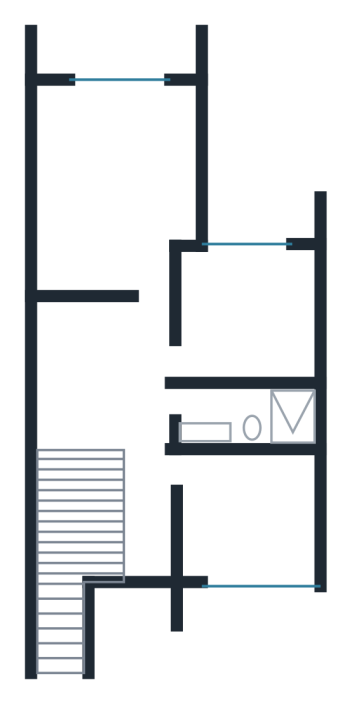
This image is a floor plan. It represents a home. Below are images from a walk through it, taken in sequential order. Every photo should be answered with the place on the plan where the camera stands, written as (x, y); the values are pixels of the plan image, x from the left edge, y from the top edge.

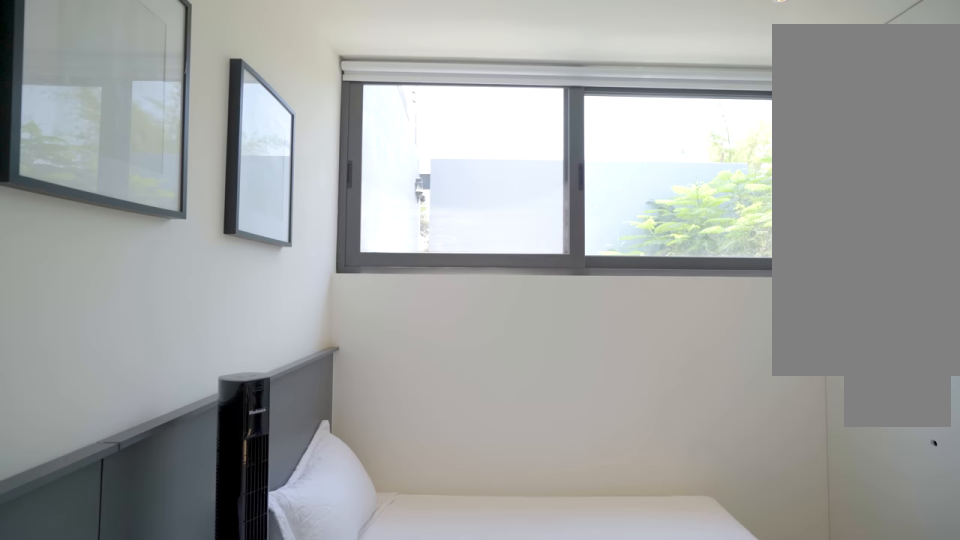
(211, 533)
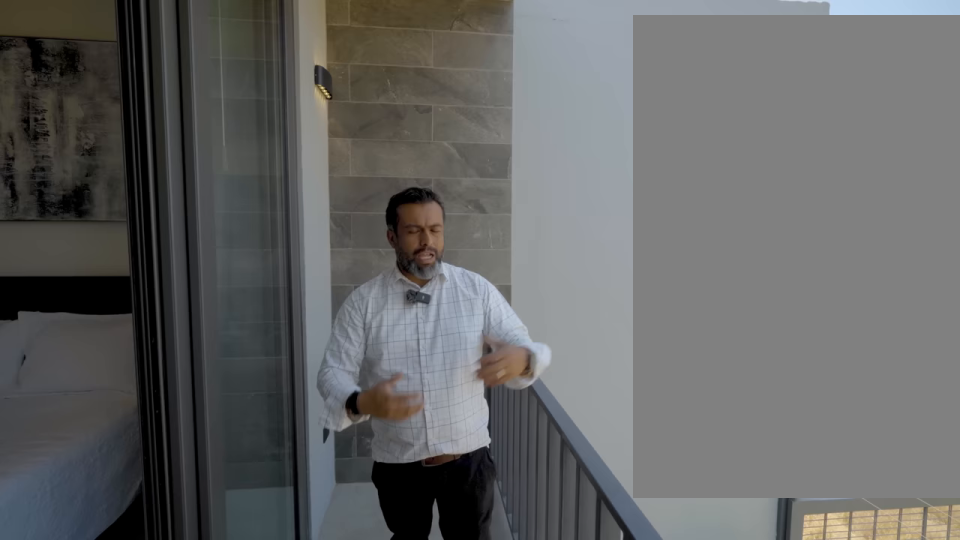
(132, 60)
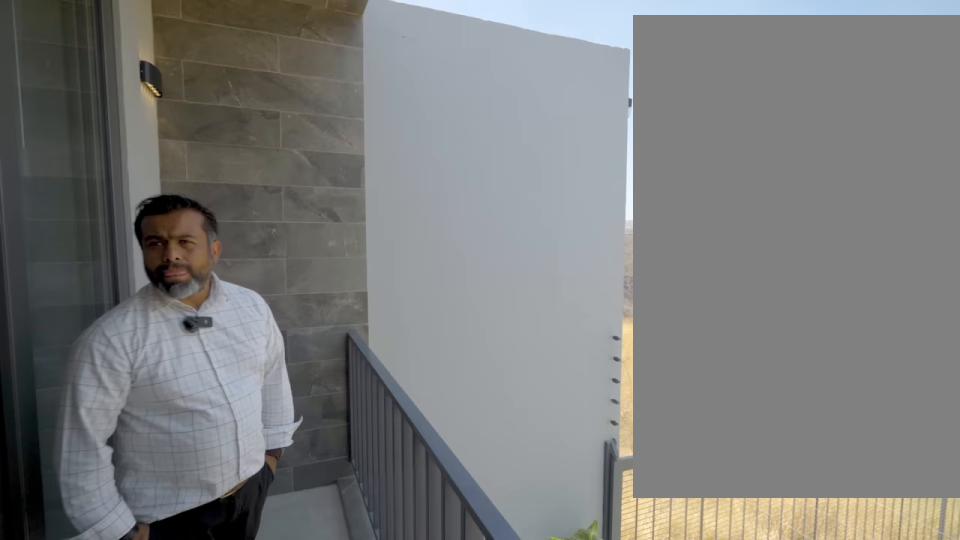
(133, 59)
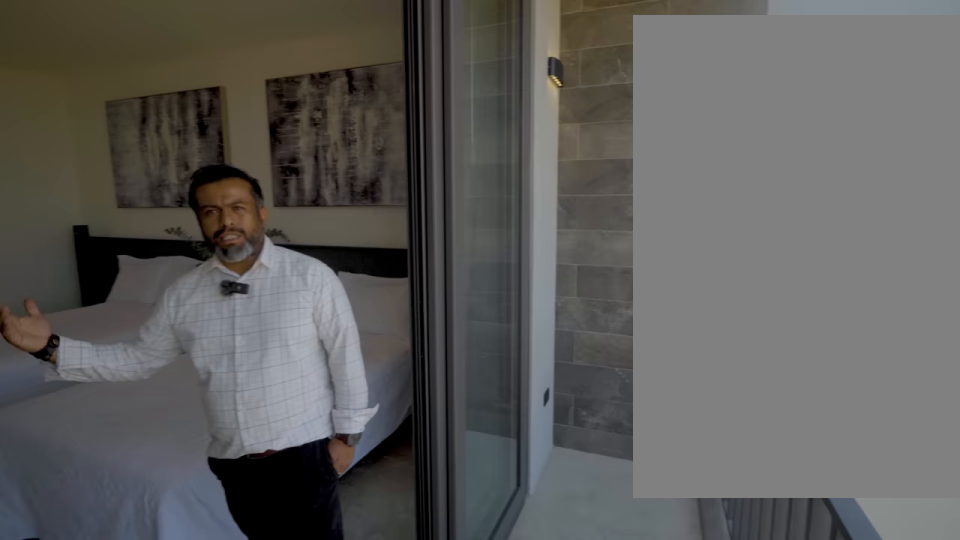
(134, 59)
